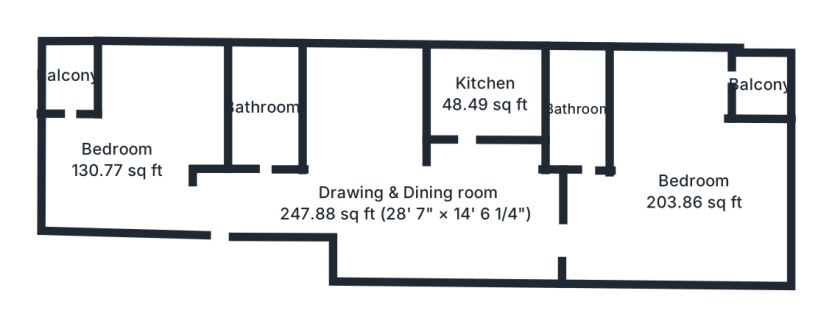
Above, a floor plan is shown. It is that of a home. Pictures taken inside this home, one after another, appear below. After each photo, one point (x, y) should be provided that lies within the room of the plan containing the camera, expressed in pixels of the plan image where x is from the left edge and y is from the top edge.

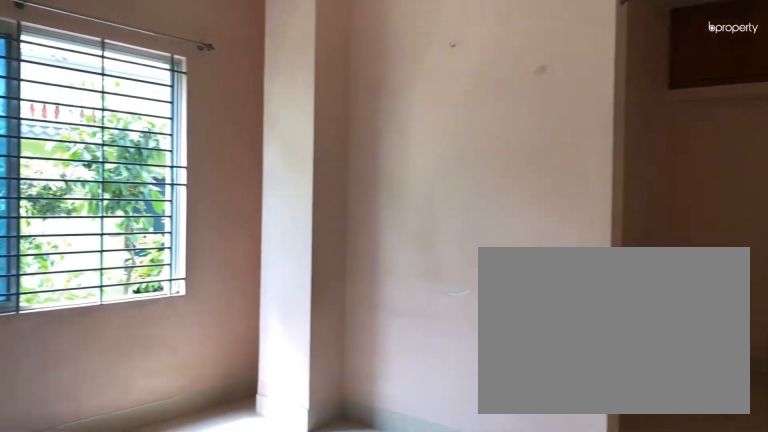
(410, 205)
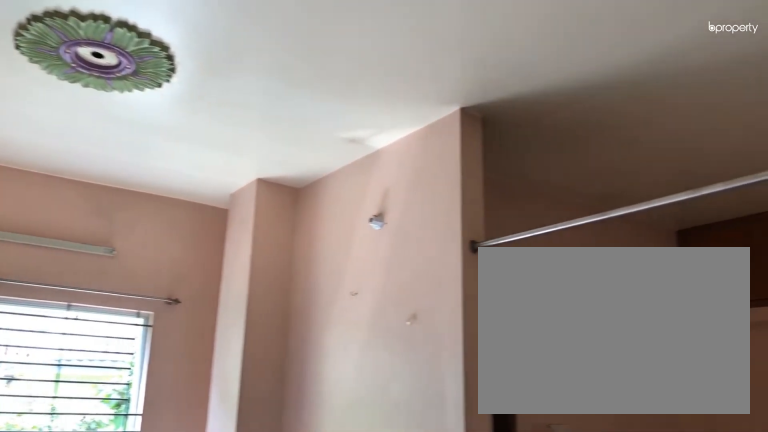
(409, 205)
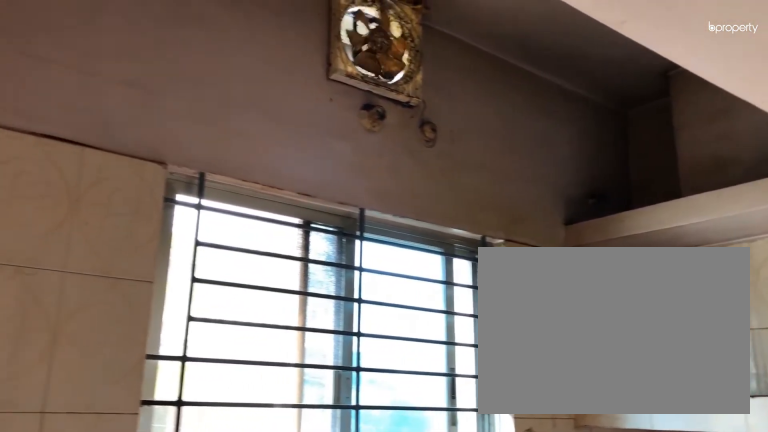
(486, 95)
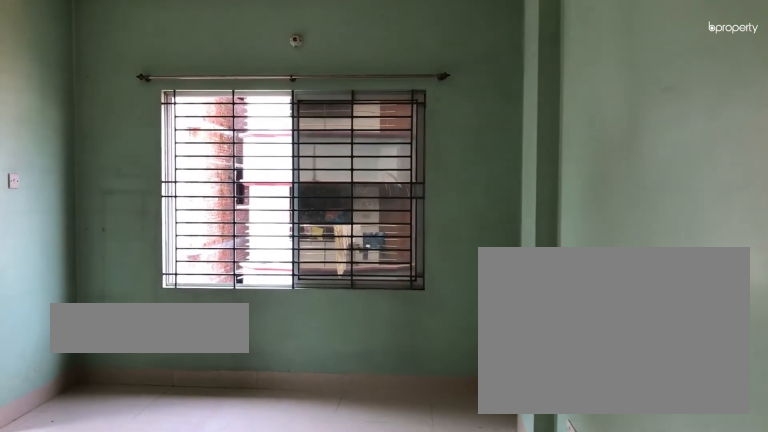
(691, 190)
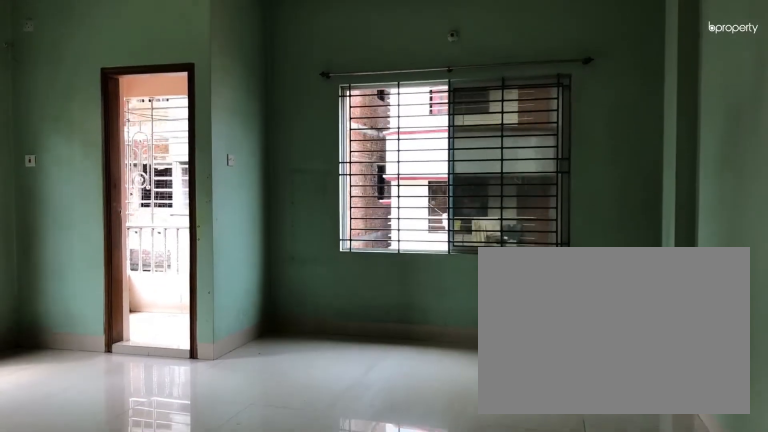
(691, 190)
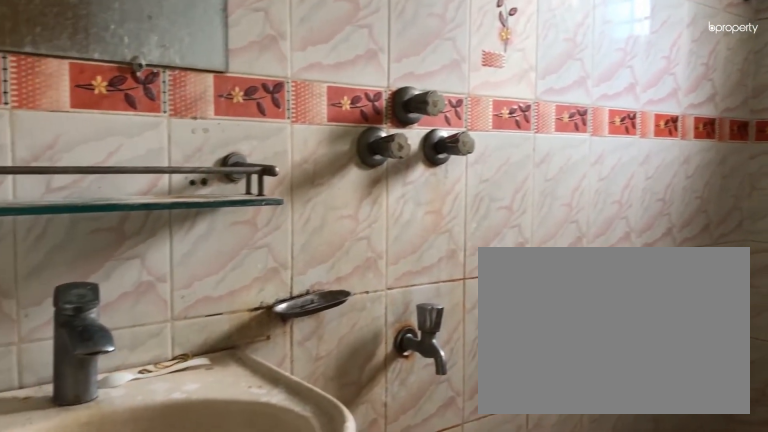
(579, 111)
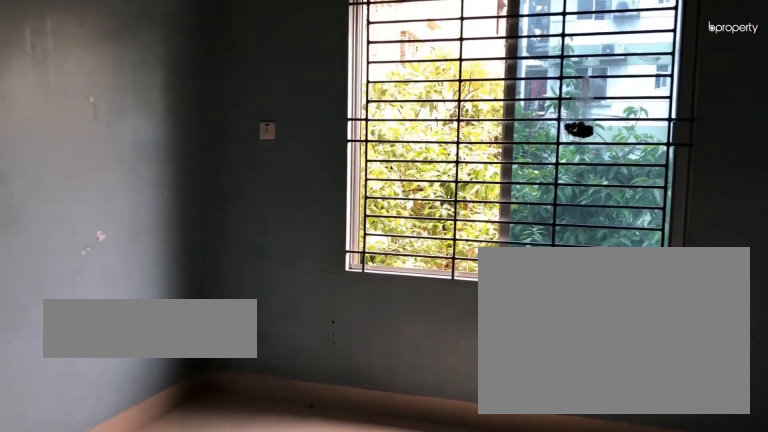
(118, 162)
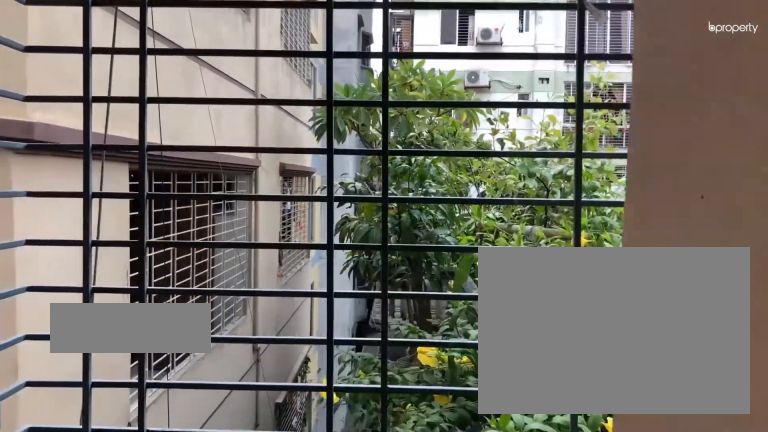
(68, 75)
